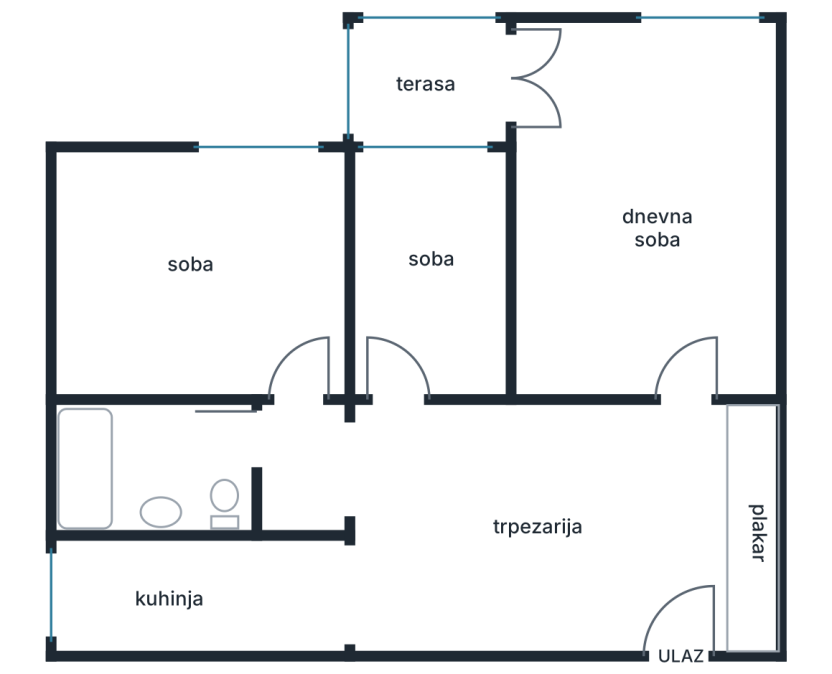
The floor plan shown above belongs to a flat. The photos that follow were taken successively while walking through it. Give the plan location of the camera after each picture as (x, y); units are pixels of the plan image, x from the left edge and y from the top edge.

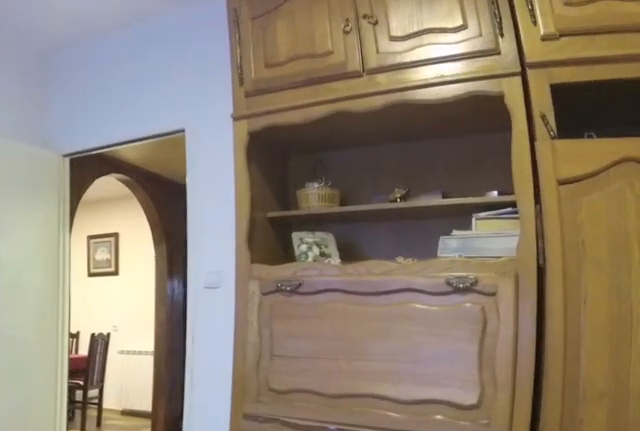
(229, 238)
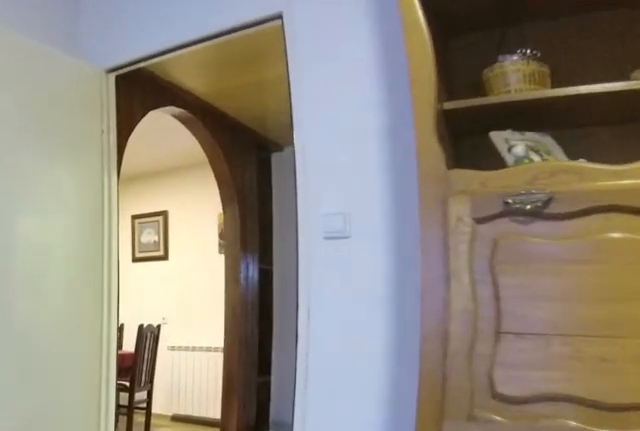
(254, 274)
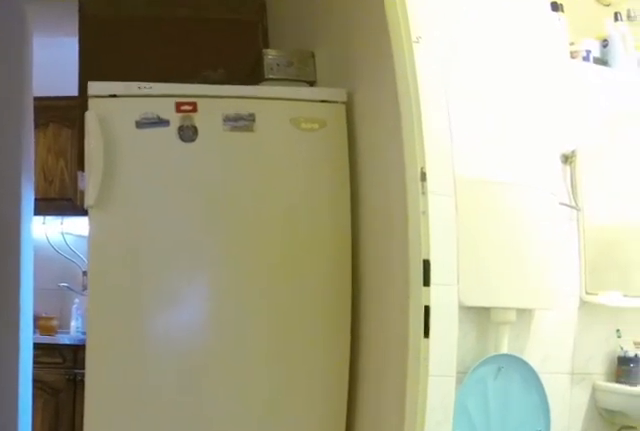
(298, 355)
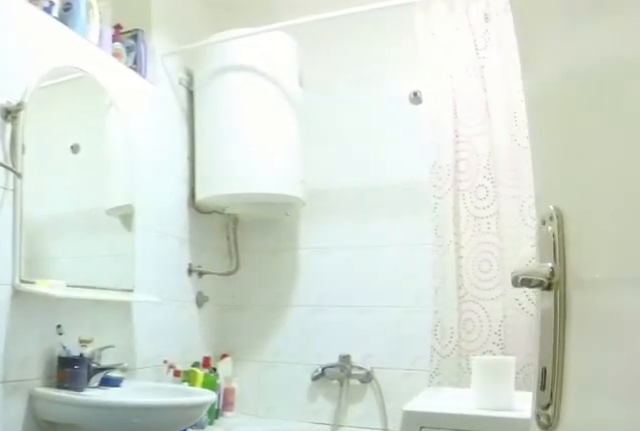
(296, 413)
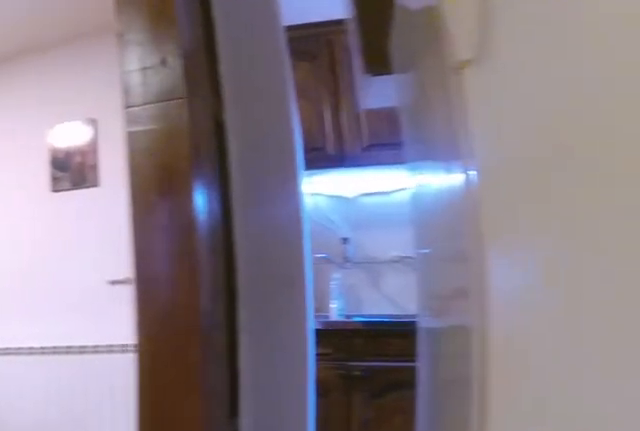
(278, 428)
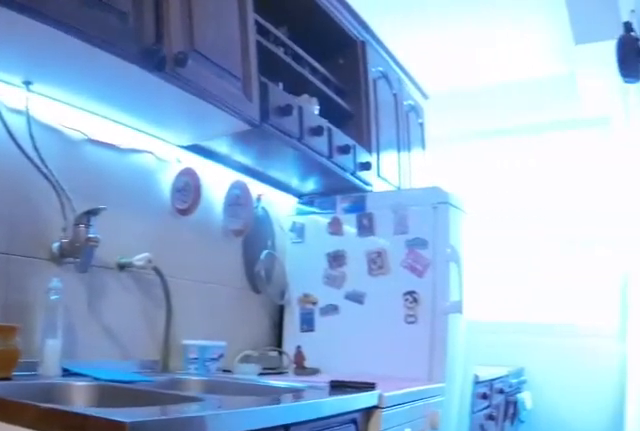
(395, 552)
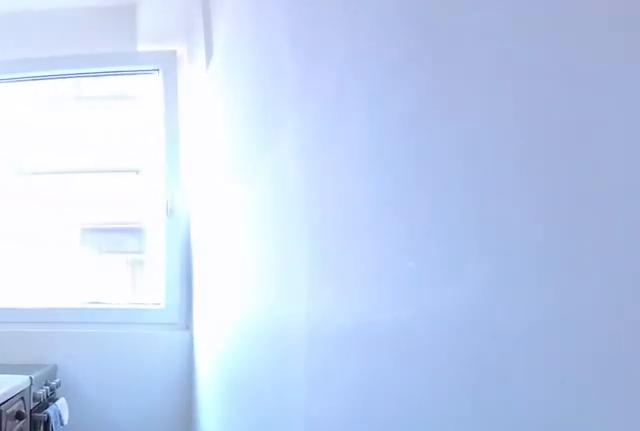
(284, 594)
